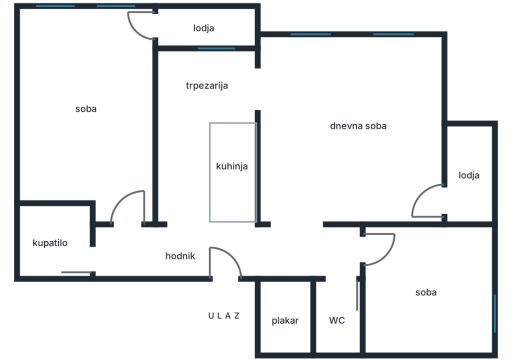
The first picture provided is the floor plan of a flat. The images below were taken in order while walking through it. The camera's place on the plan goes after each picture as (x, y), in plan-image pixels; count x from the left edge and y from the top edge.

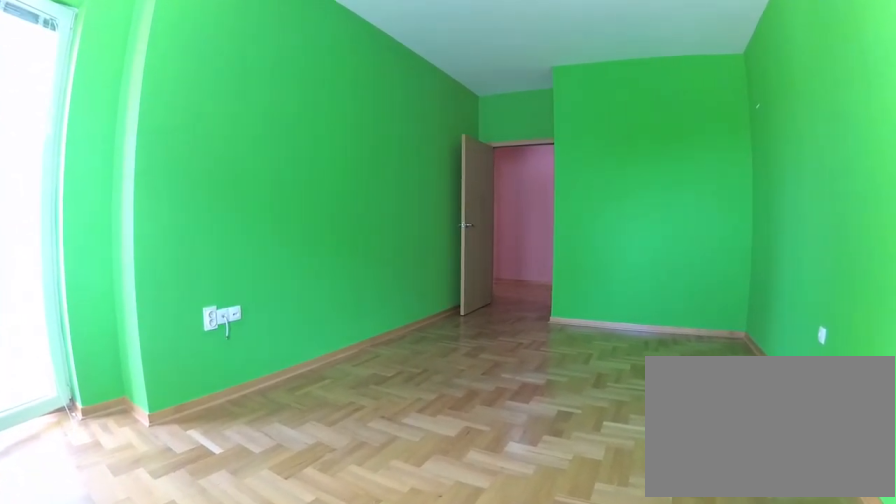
(47, 39)
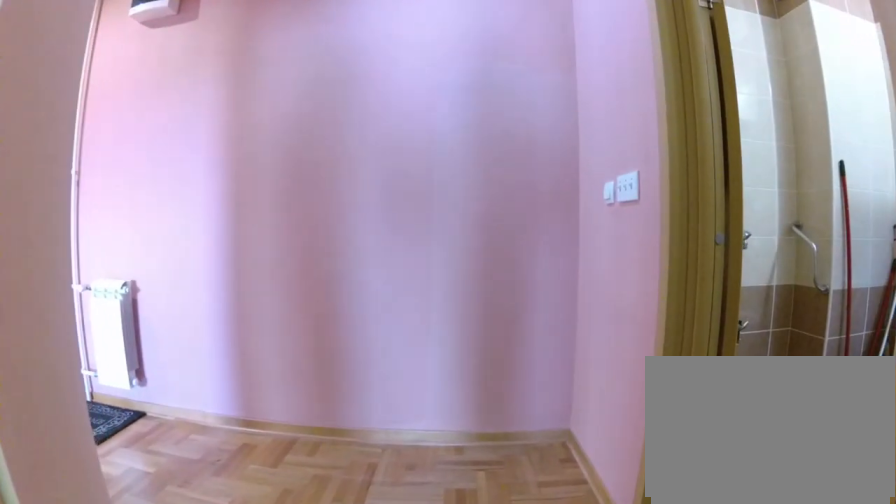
(126, 208)
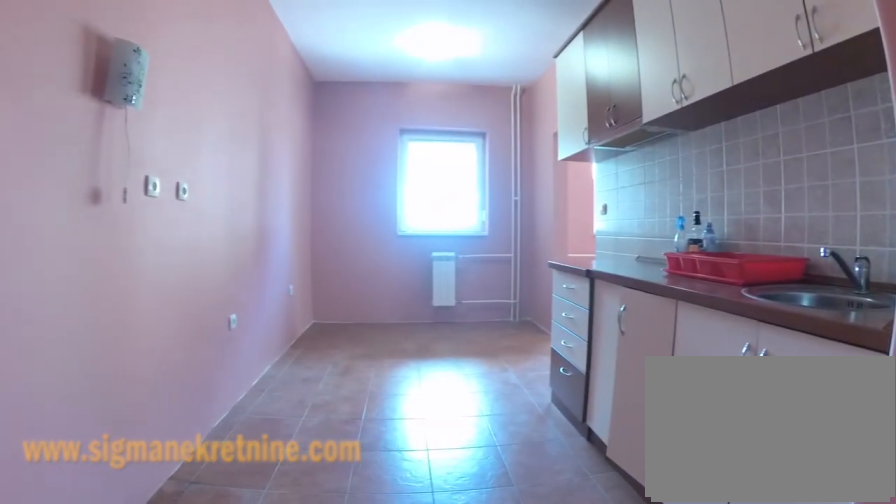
(180, 246)
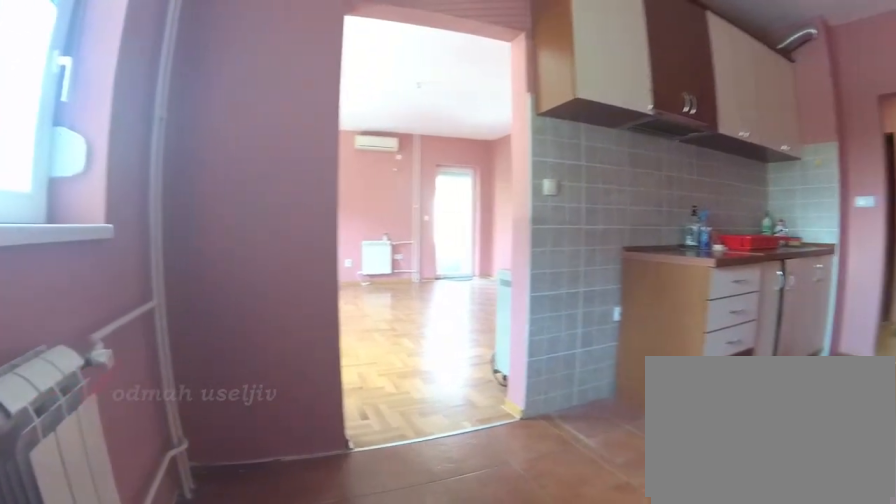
(172, 86)
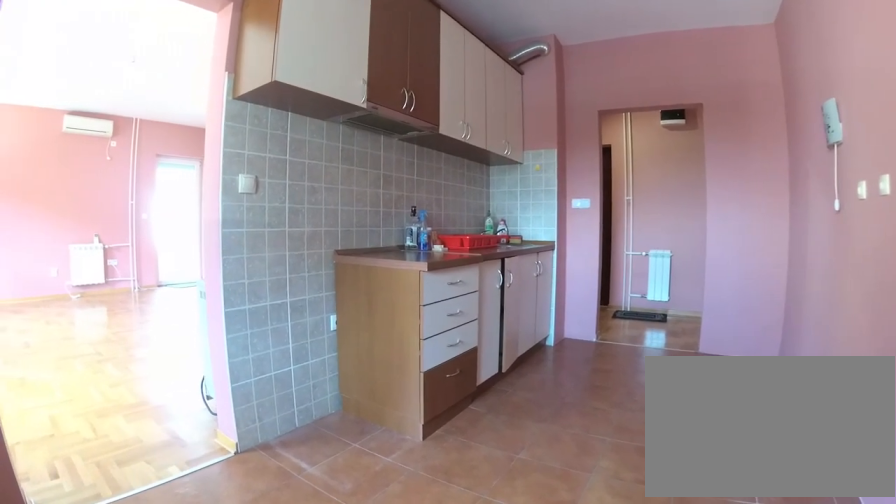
(178, 83)
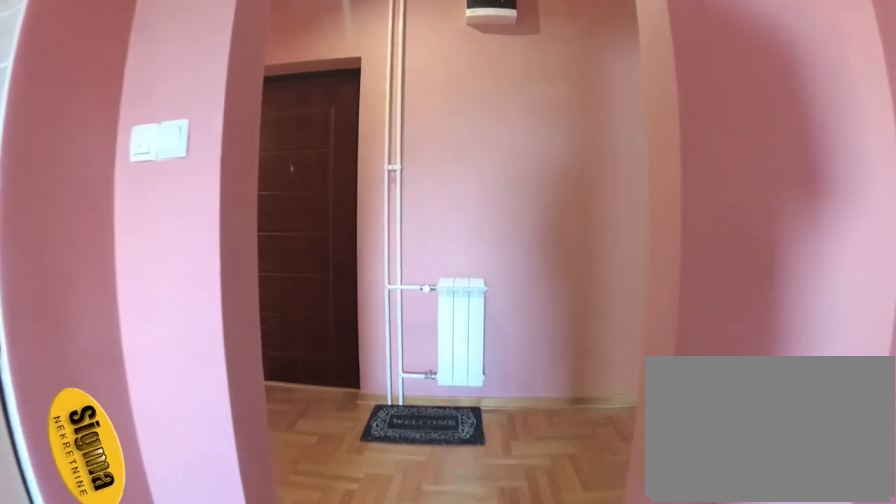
(183, 181)
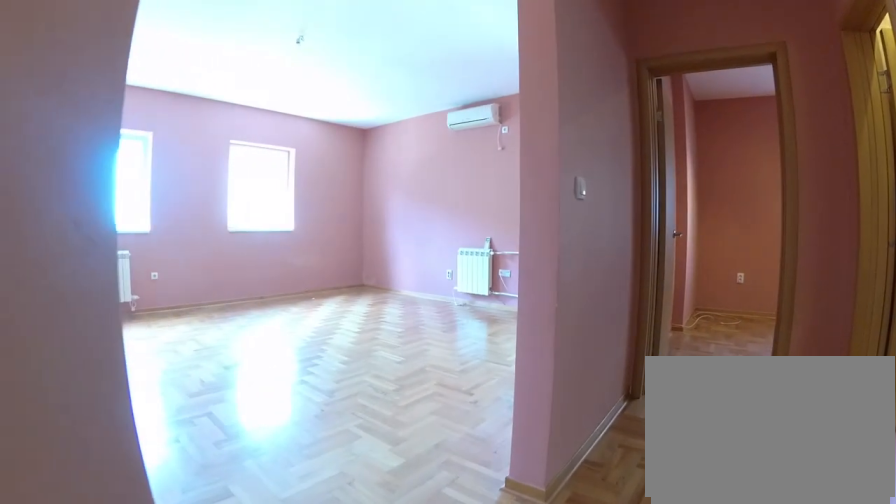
(246, 250)
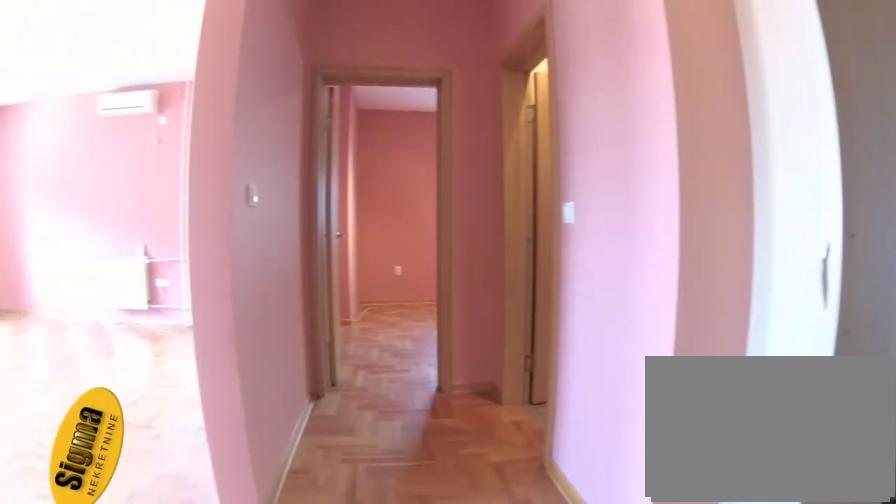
(262, 254)
